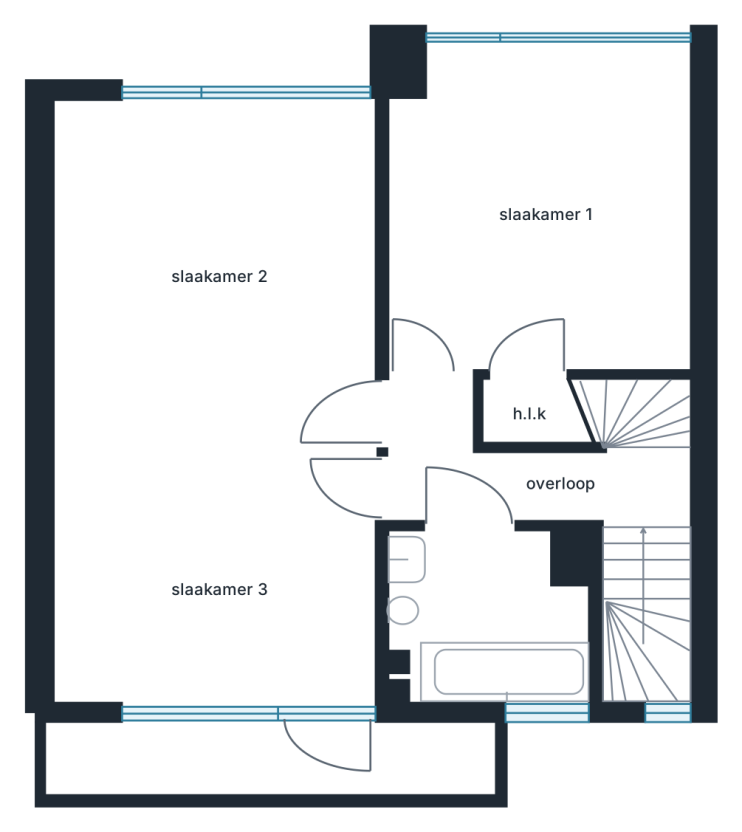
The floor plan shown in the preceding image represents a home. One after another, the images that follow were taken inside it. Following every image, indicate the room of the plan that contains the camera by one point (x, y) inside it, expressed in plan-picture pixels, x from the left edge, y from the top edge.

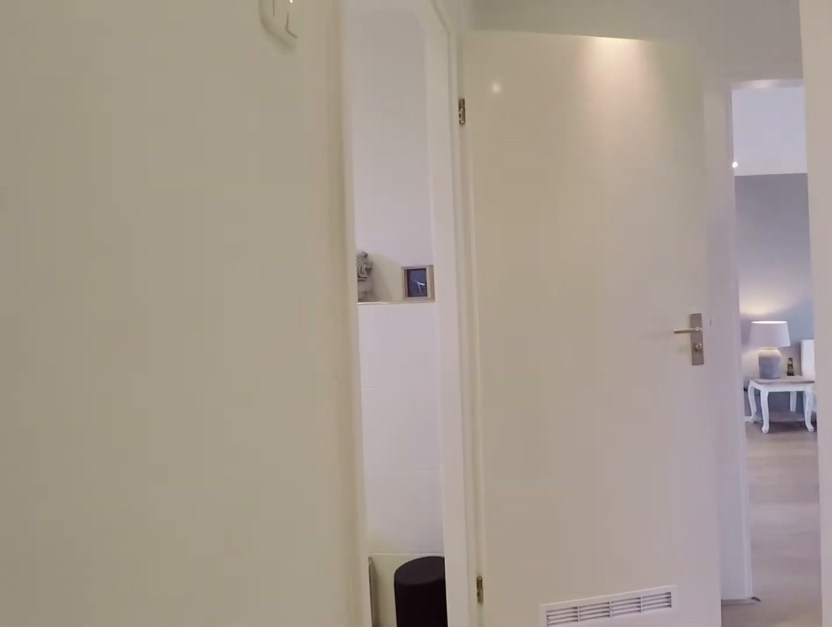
(516, 472)
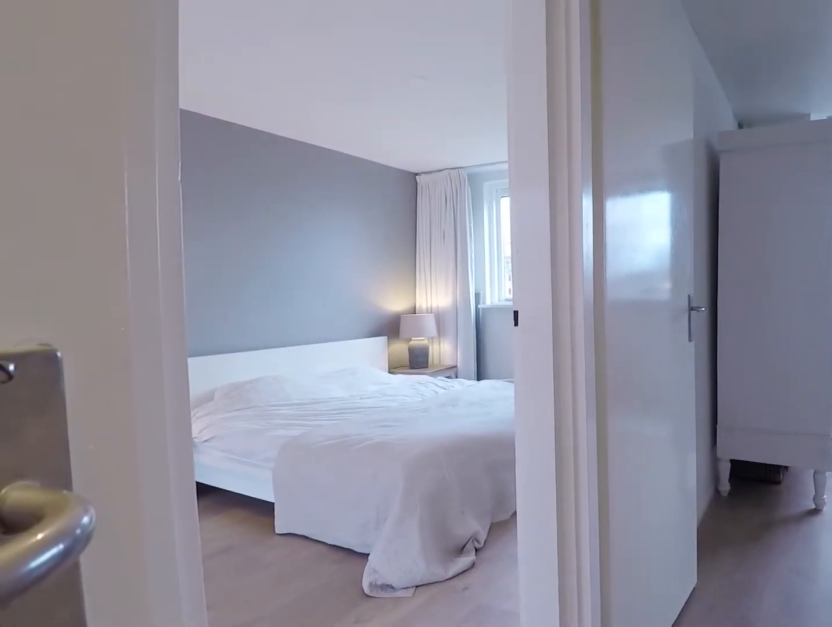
(516, 472)
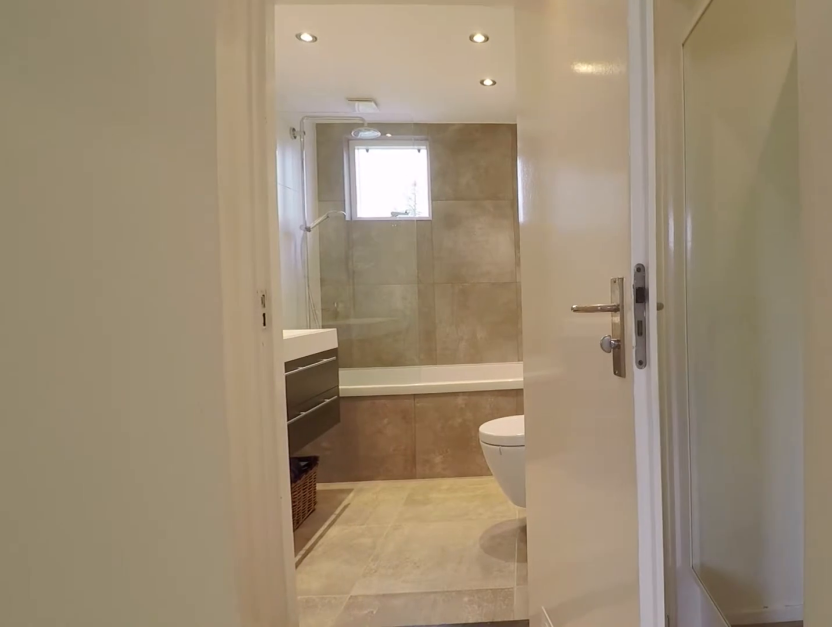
(516, 472)
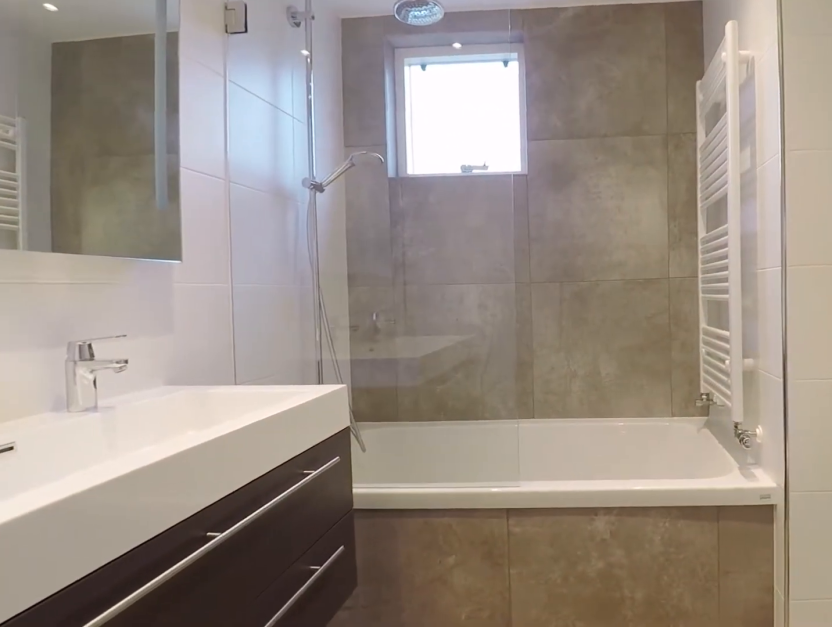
(484, 621)
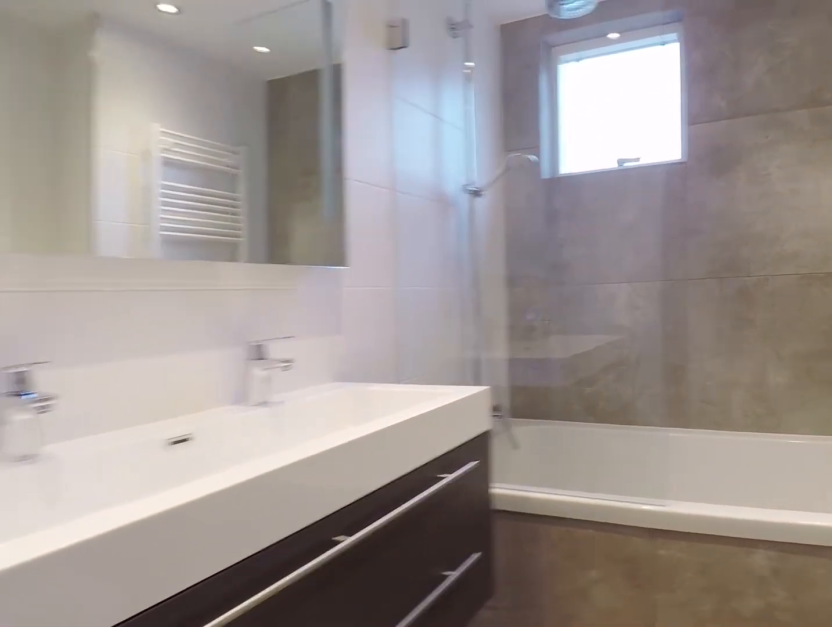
(484, 621)
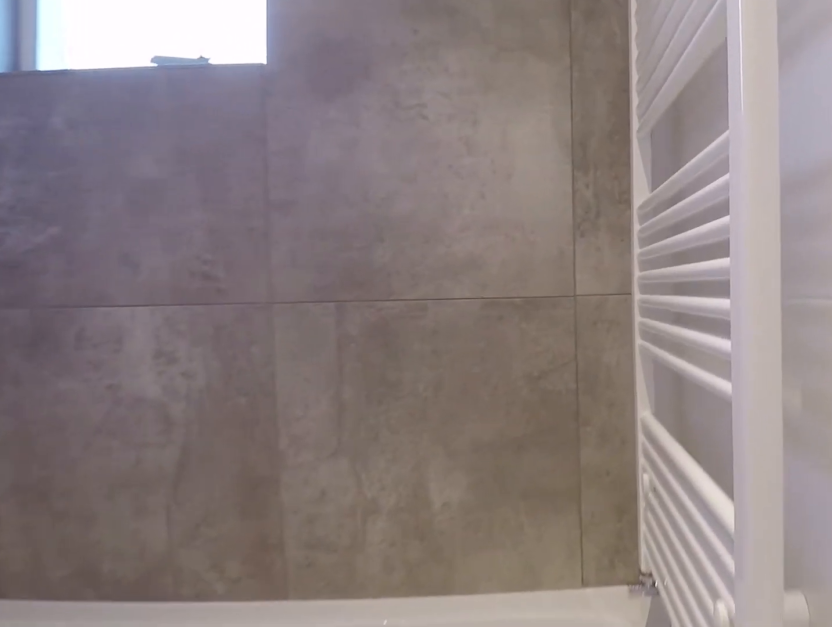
(484, 621)
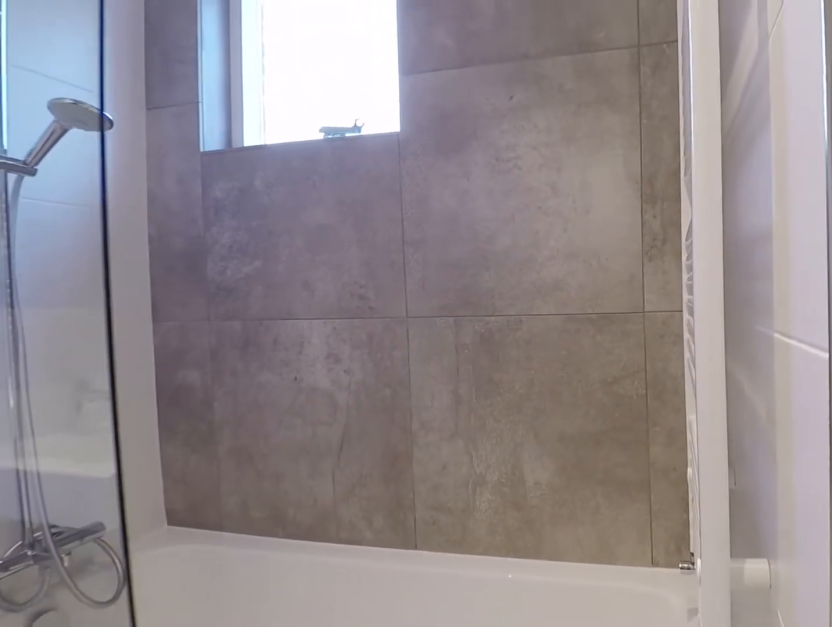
(484, 621)
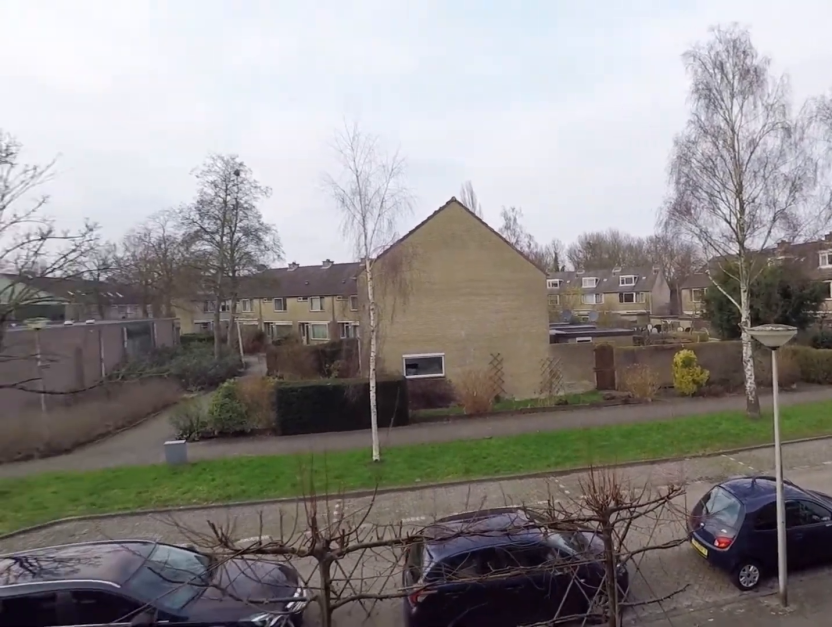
(274, 761)
